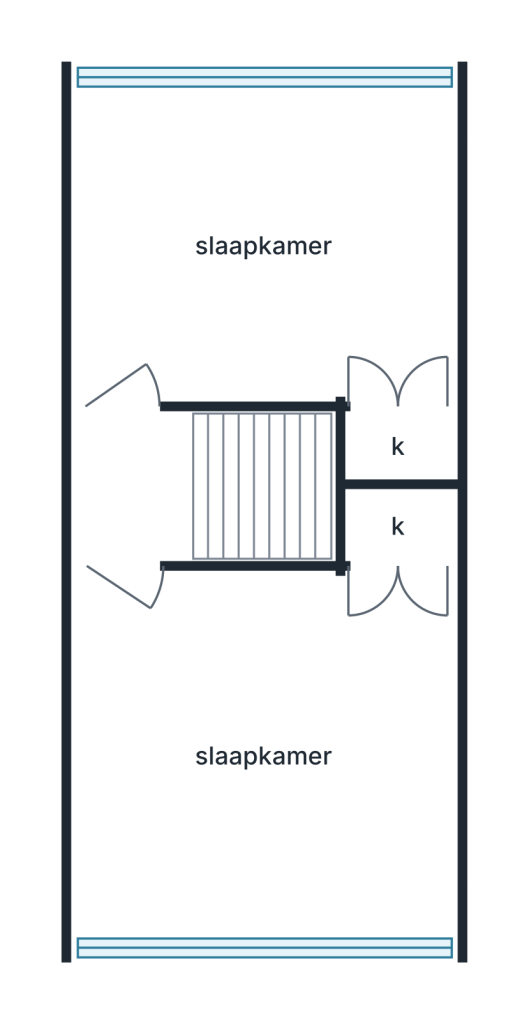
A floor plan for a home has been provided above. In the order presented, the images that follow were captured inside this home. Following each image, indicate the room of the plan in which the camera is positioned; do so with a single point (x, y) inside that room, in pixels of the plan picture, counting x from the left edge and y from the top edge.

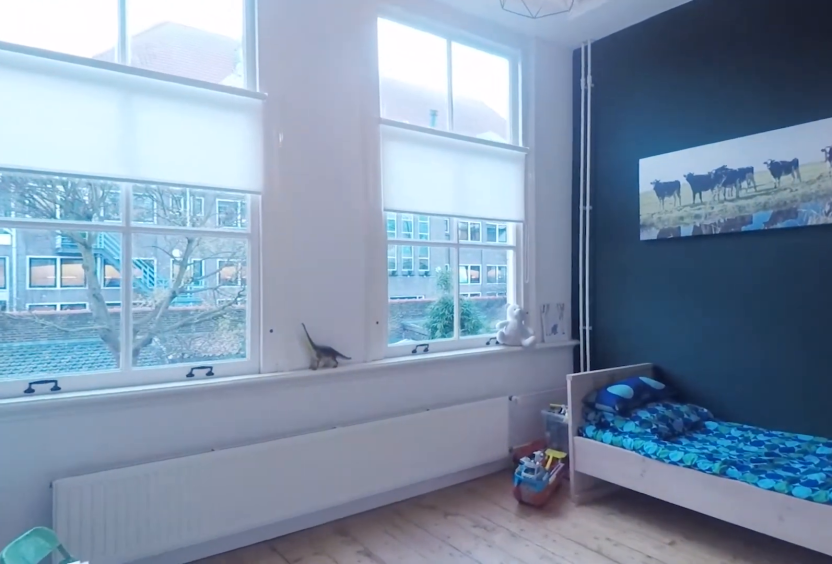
(396, 226)
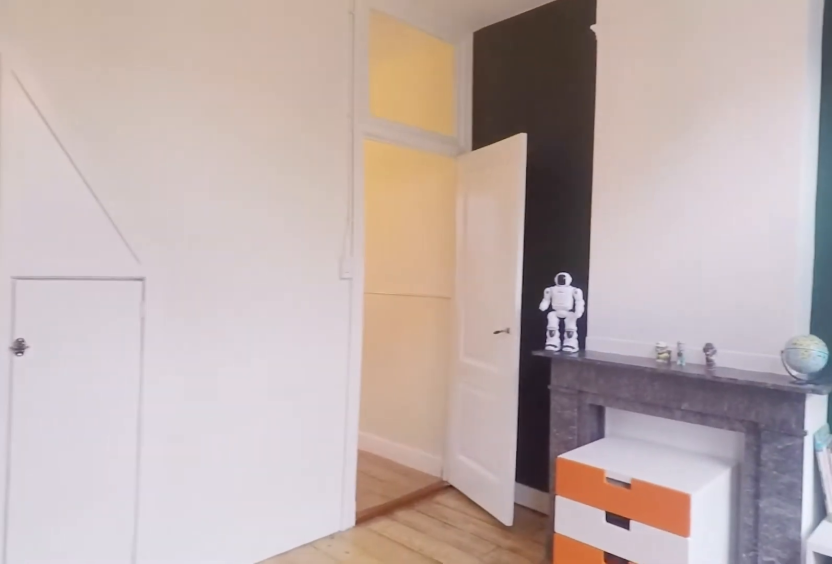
(396, 226)
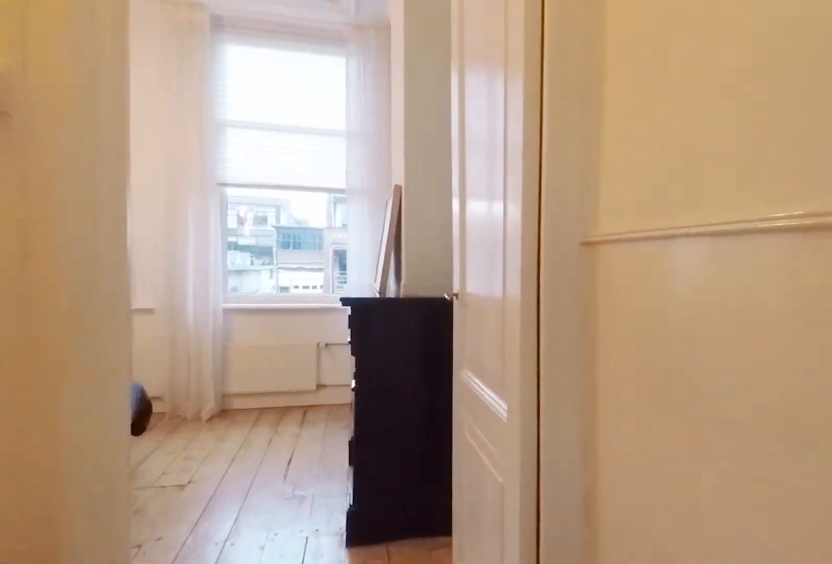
(132, 484)
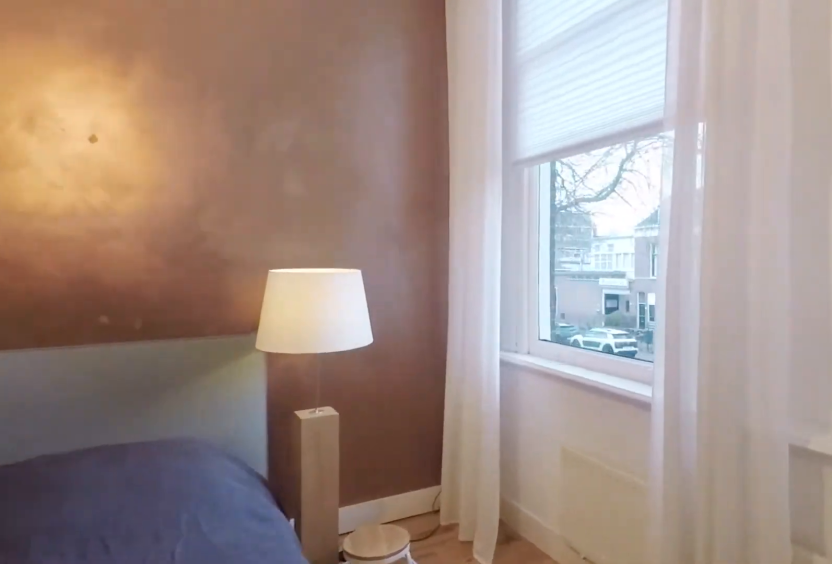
(290, 684)
